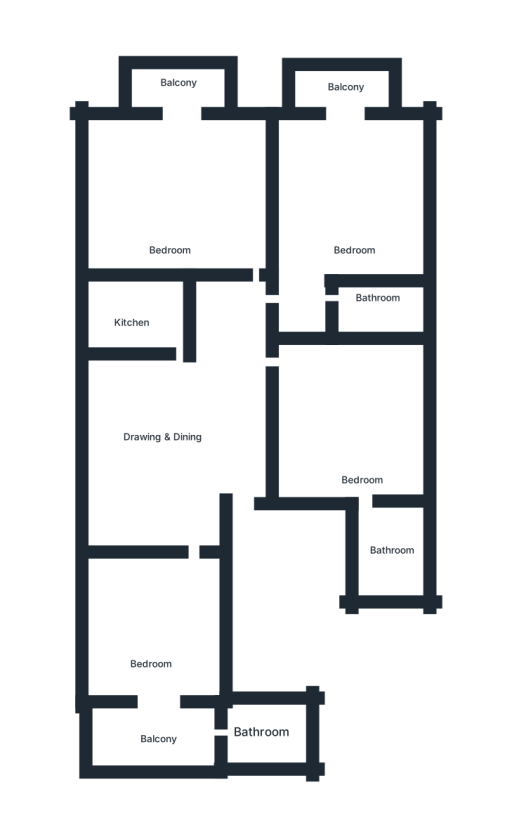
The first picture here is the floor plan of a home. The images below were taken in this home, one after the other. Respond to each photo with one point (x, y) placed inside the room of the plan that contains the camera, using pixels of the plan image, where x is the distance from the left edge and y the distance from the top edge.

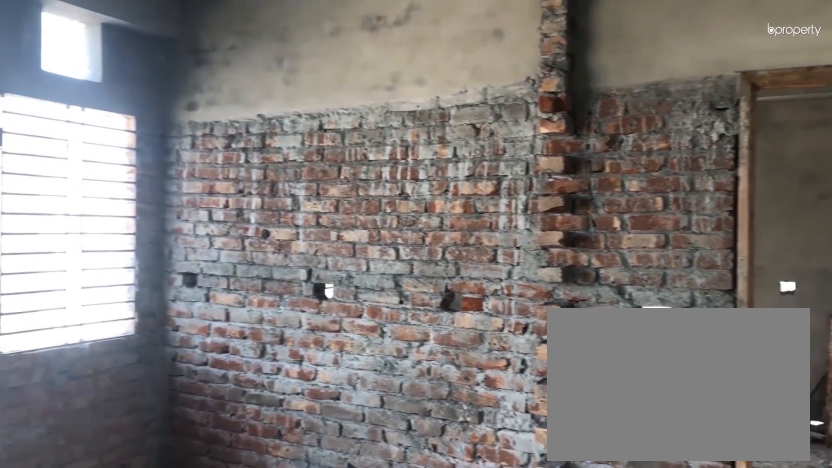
(194, 430)
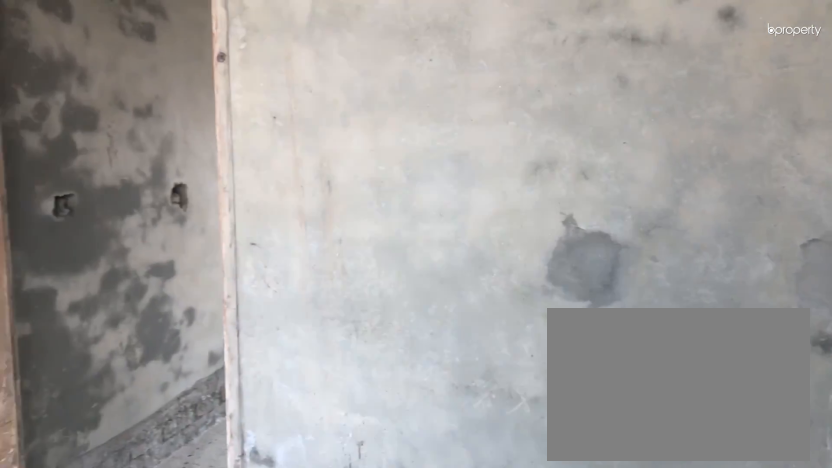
(164, 429)
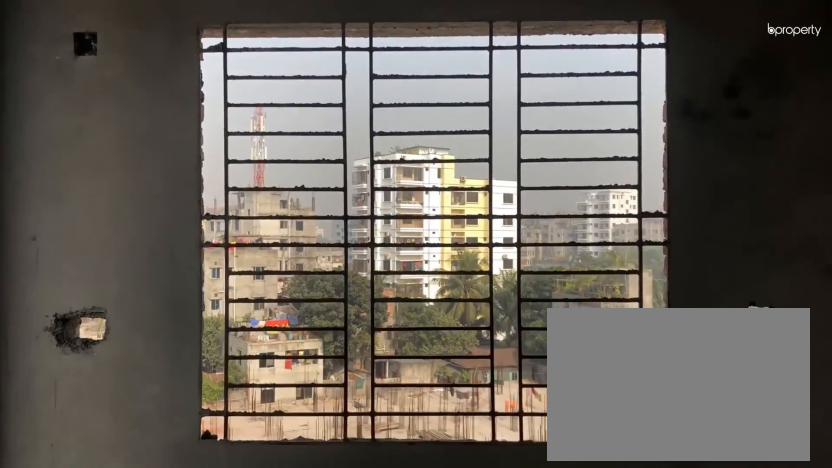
(159, 635)
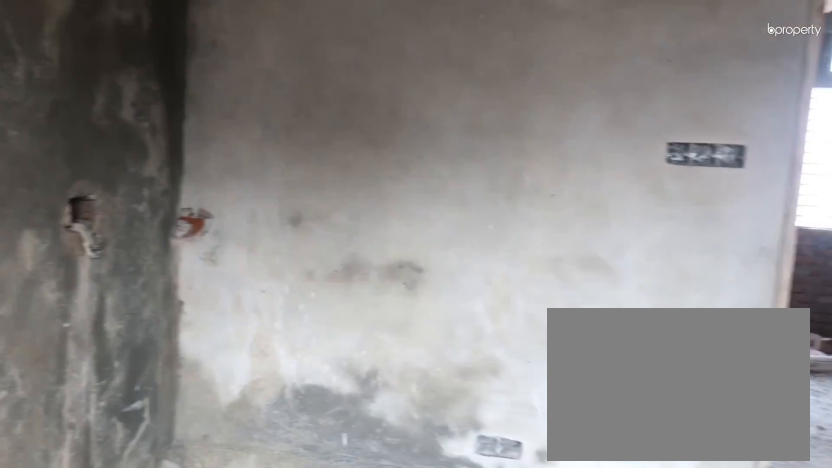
(364, 419)
